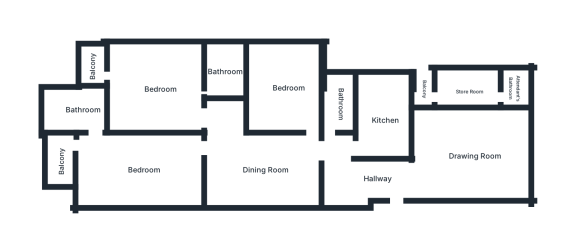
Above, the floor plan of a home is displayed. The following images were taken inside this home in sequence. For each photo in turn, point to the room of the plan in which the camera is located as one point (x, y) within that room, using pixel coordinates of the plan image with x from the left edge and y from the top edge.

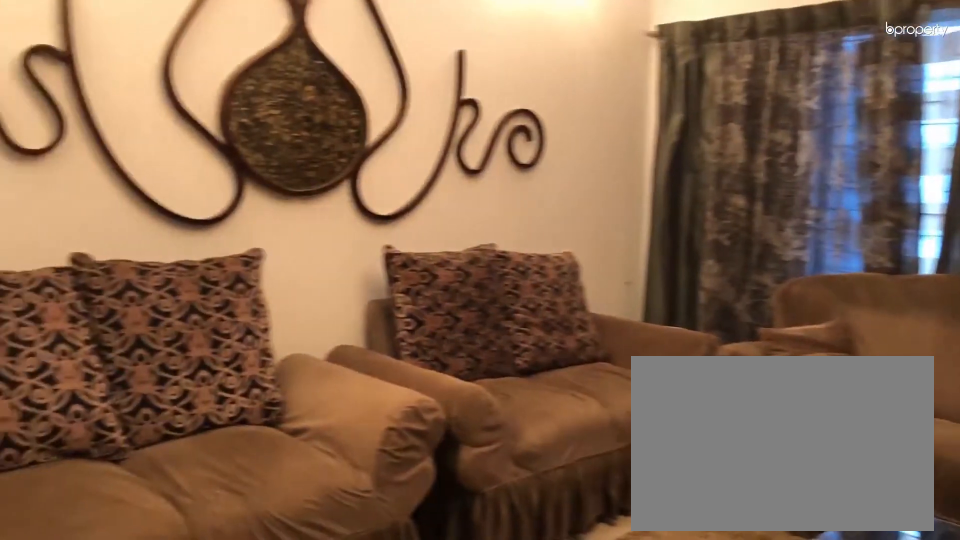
(474, 154)
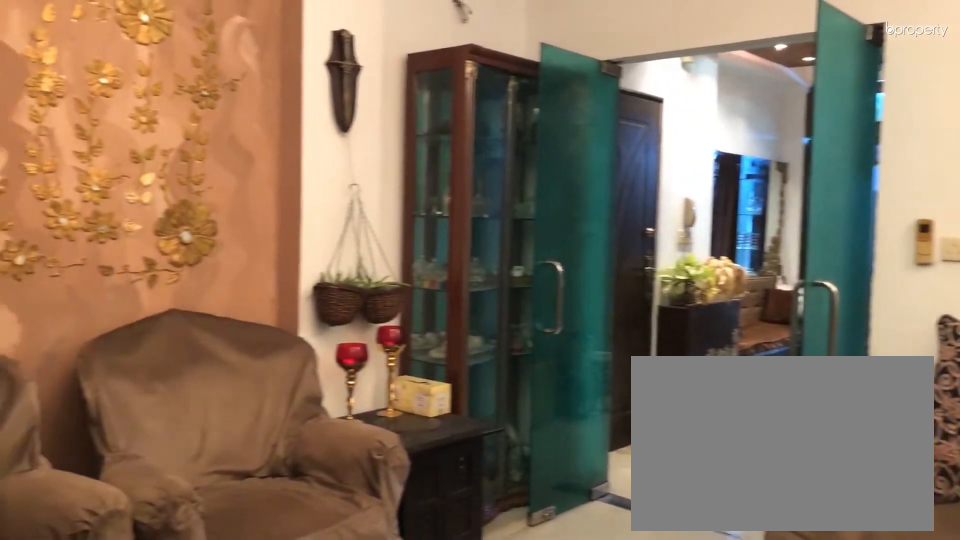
(473, 154)
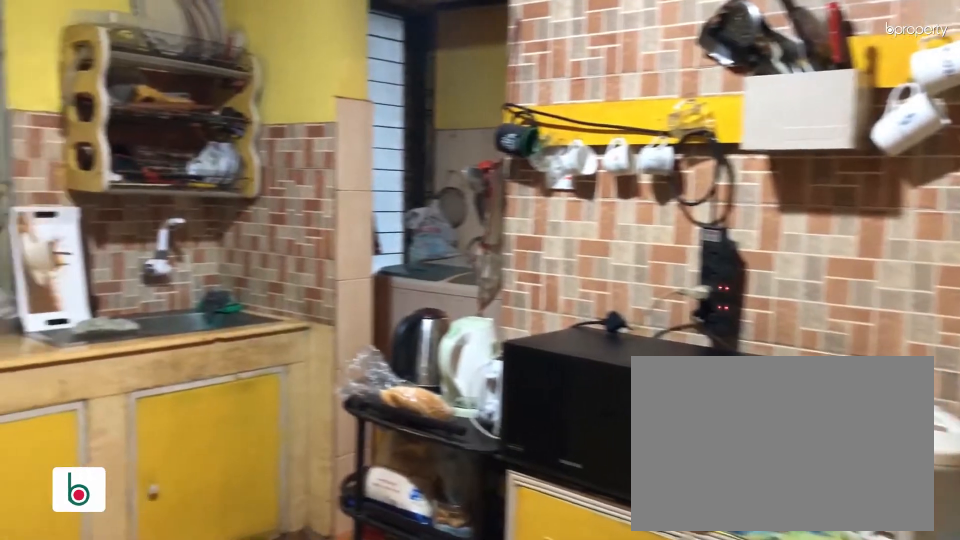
(386, 118)
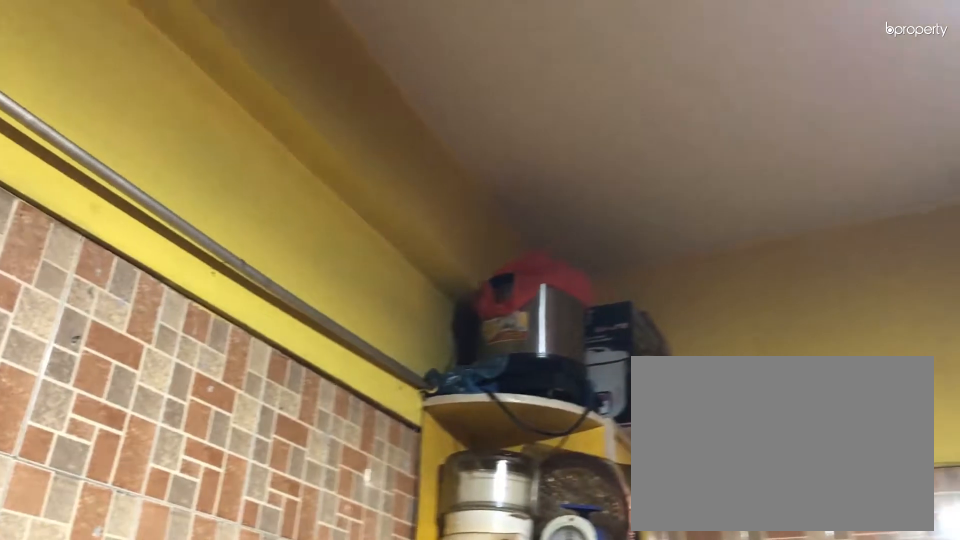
(386, 118)
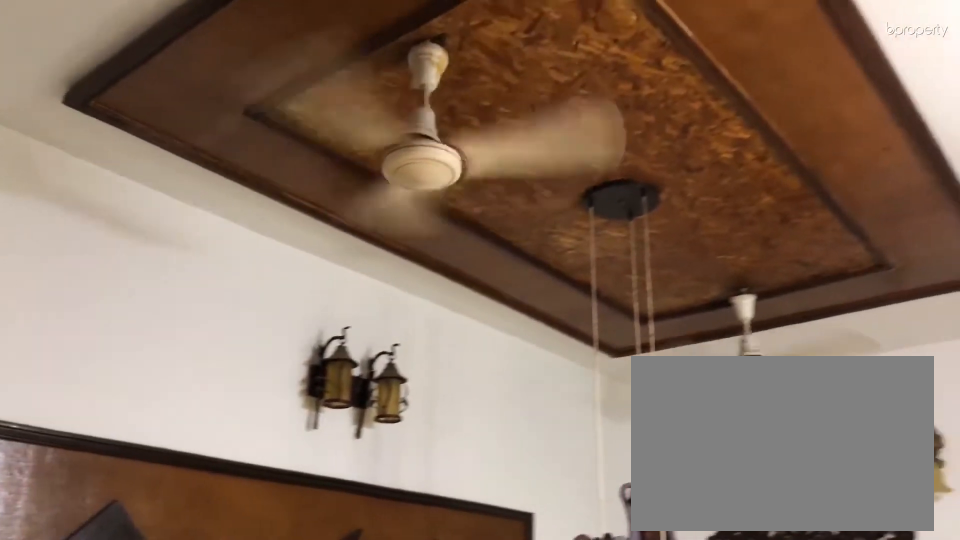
(264, 166)
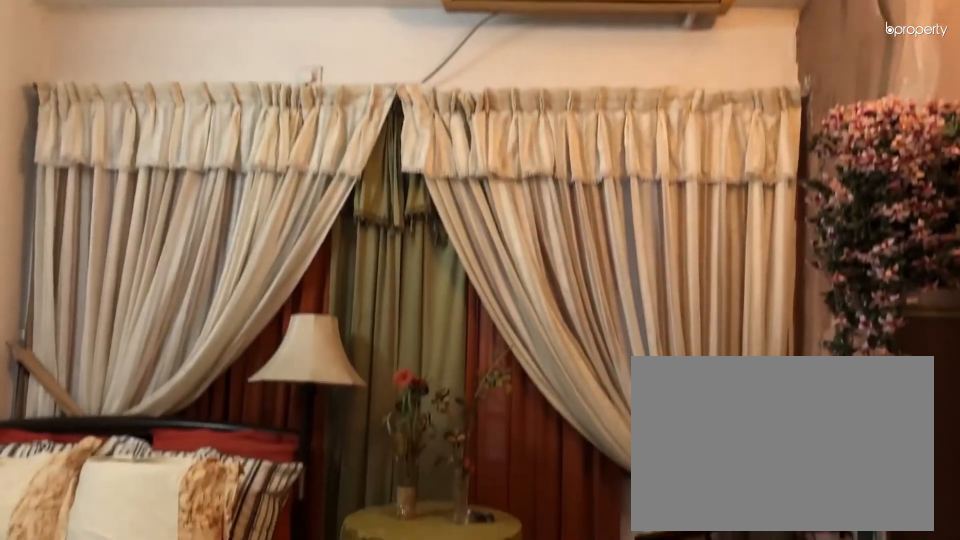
(284, 88)
